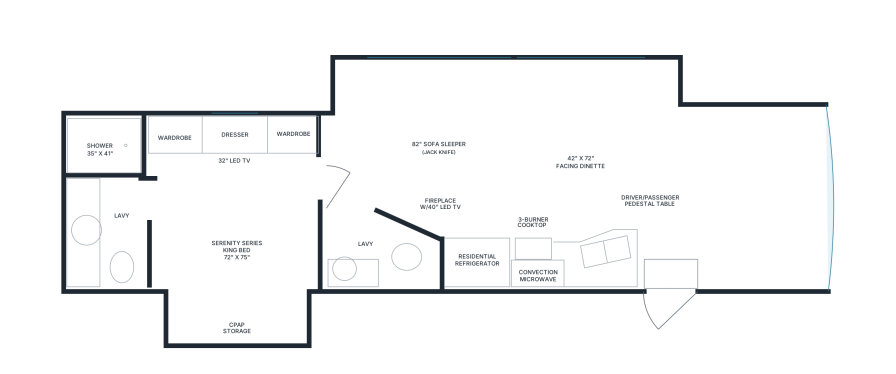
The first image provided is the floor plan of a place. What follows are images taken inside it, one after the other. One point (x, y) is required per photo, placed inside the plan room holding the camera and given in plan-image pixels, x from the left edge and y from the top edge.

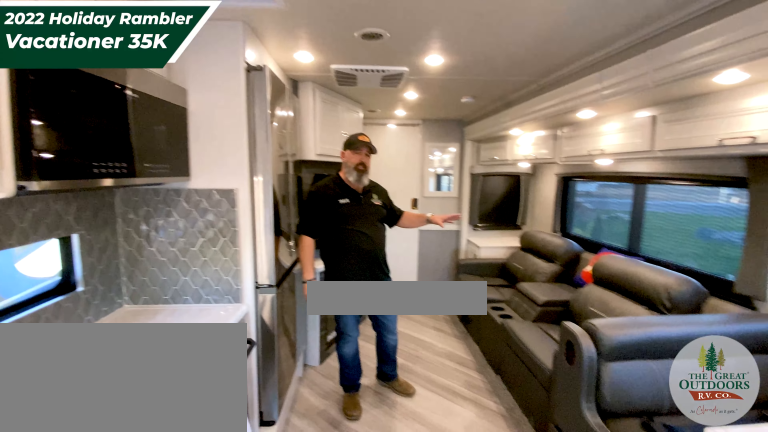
(503, 171)
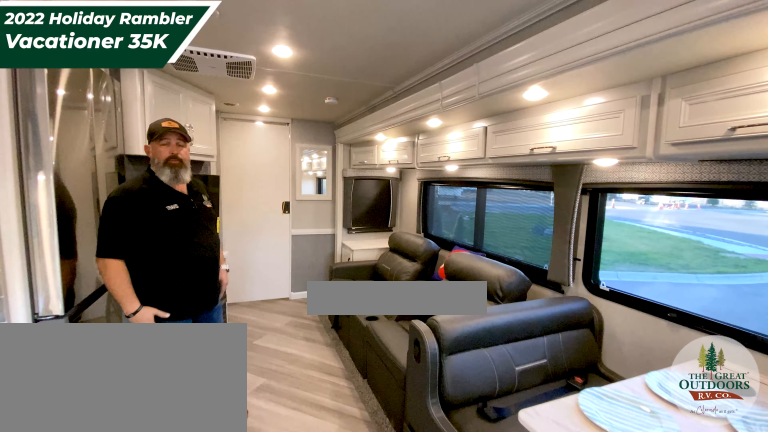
(503, 171)
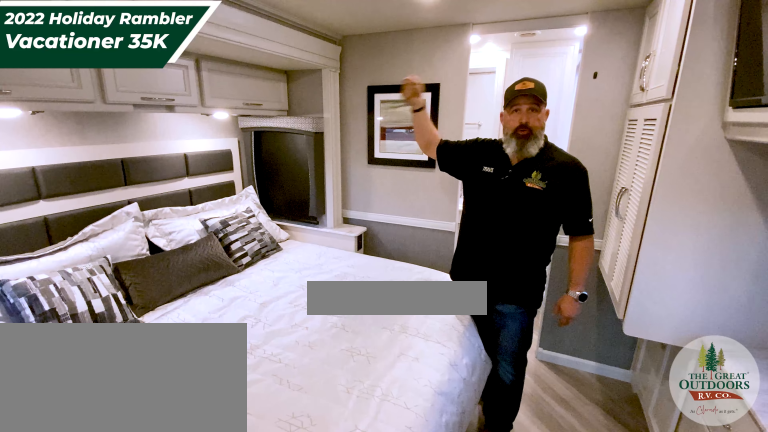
(234, 226)
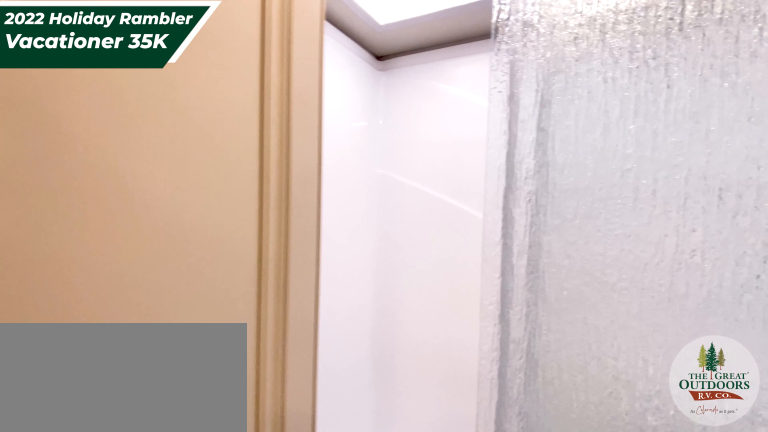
(106, 192)
